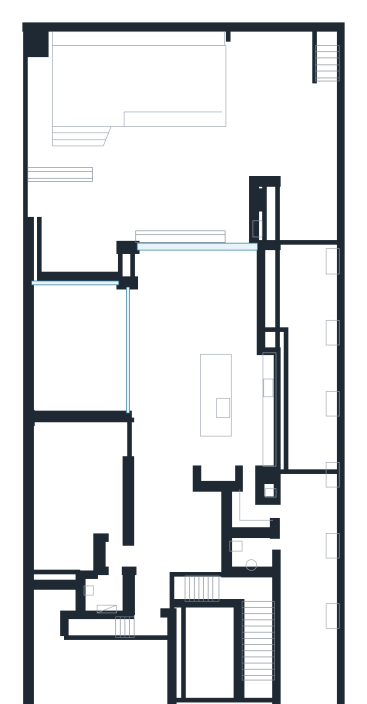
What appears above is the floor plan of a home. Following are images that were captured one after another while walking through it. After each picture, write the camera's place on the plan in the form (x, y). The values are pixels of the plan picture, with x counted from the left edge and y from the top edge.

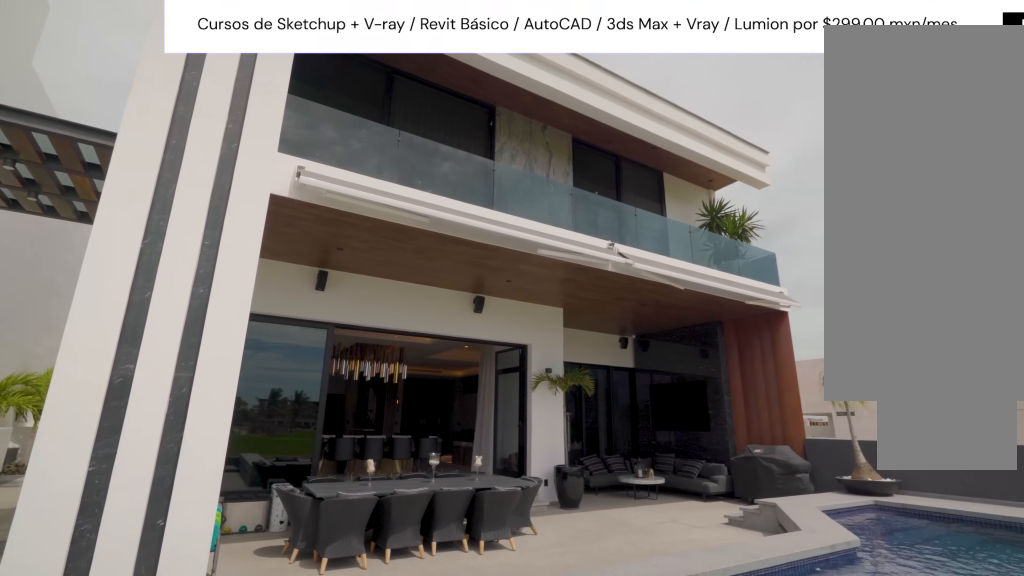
(287, 106)
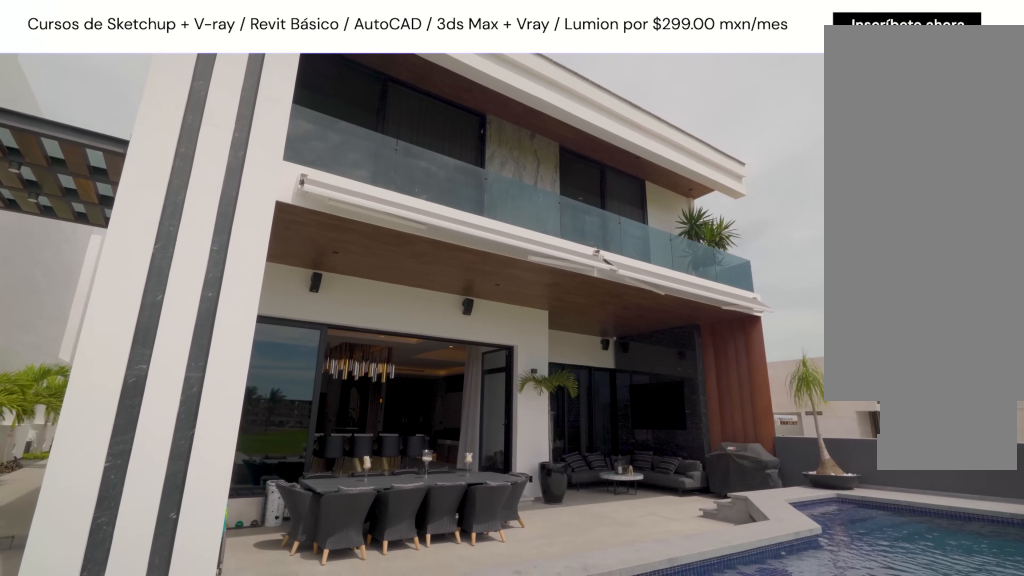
(287, 106)
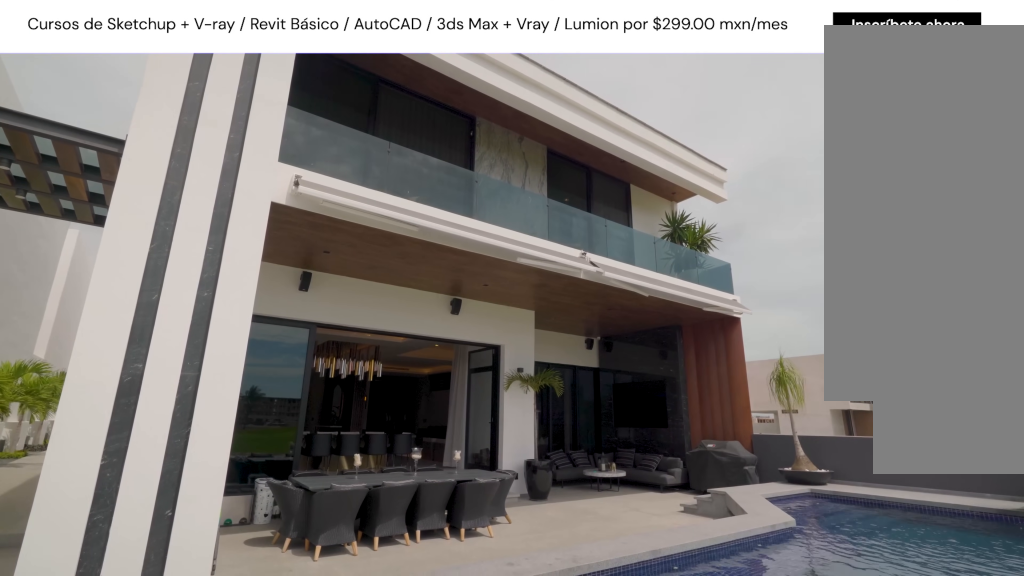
(289, 98)
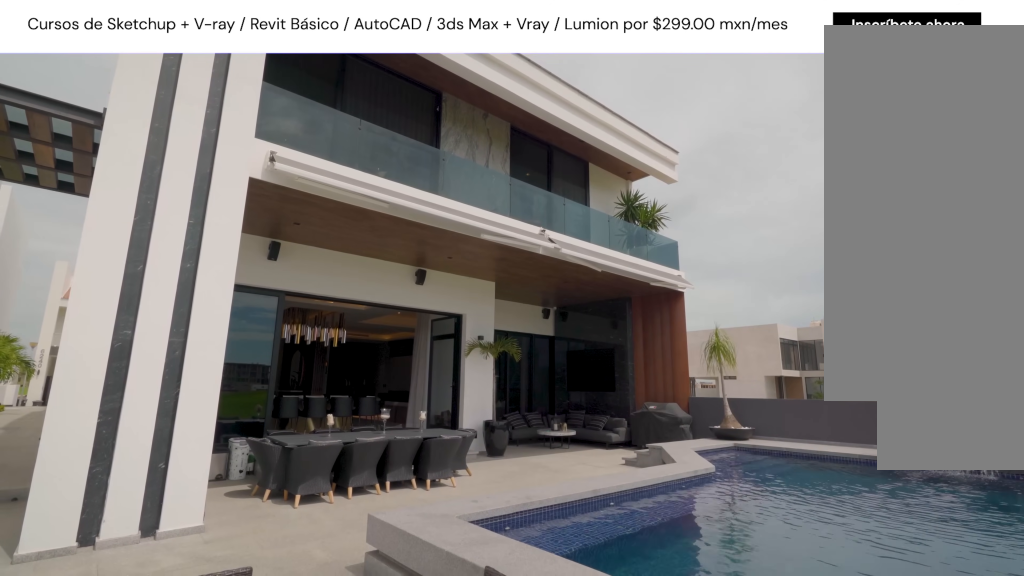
(290, 92)
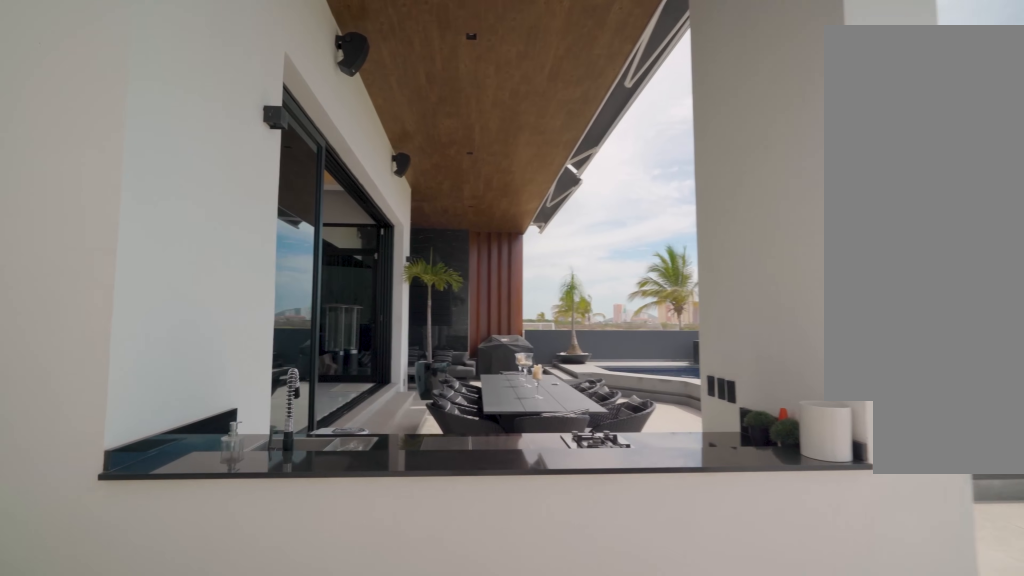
(302, 207)
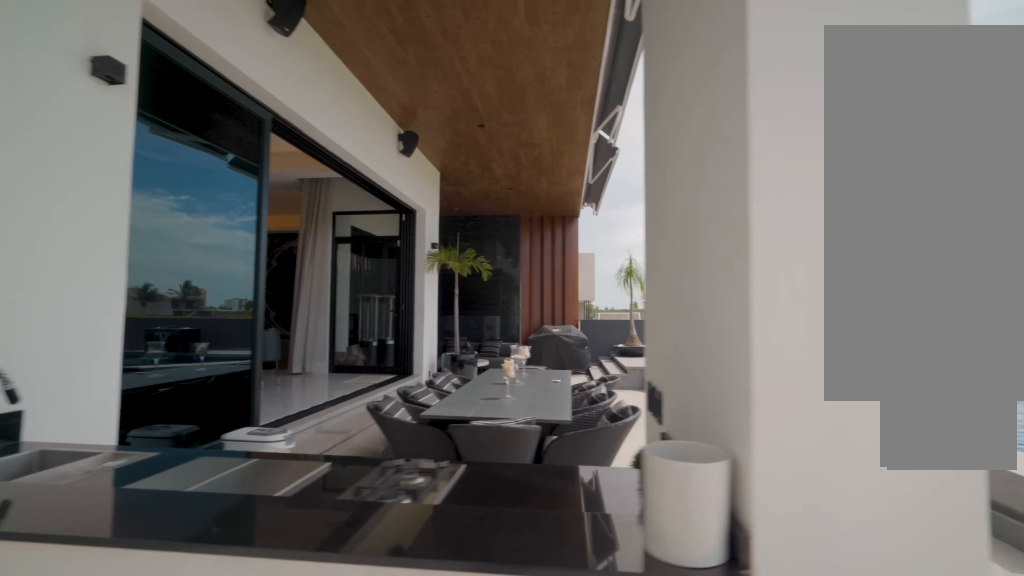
(299, 185)
